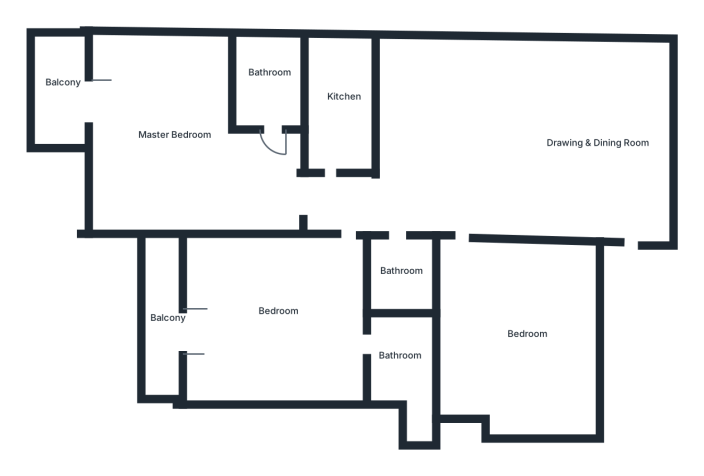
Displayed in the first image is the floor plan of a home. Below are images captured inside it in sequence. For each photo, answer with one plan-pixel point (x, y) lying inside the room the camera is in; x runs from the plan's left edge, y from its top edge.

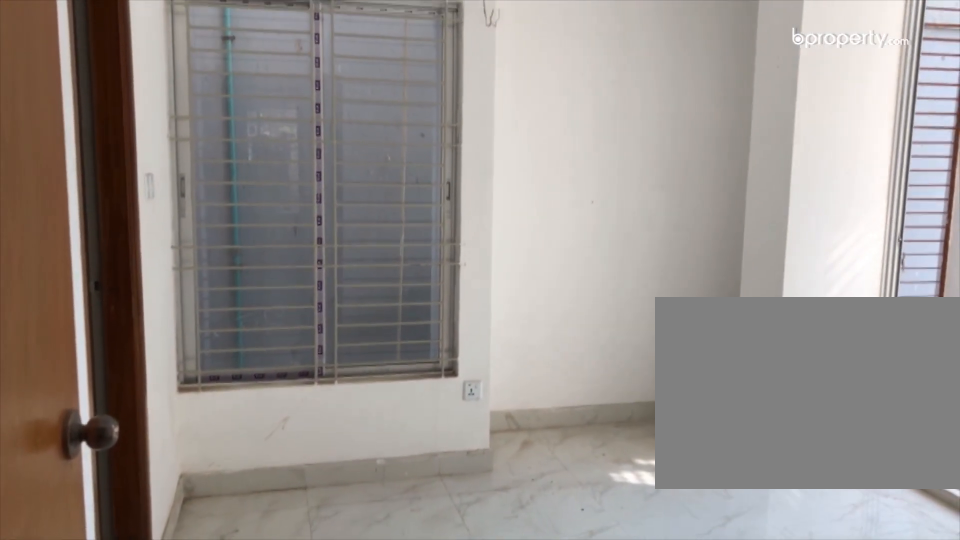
(271, 323)
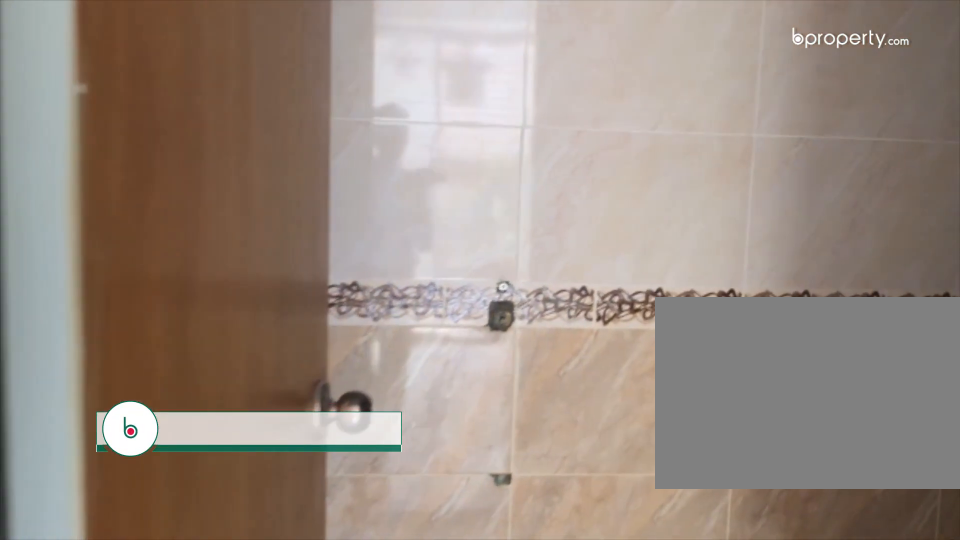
(400, 349)
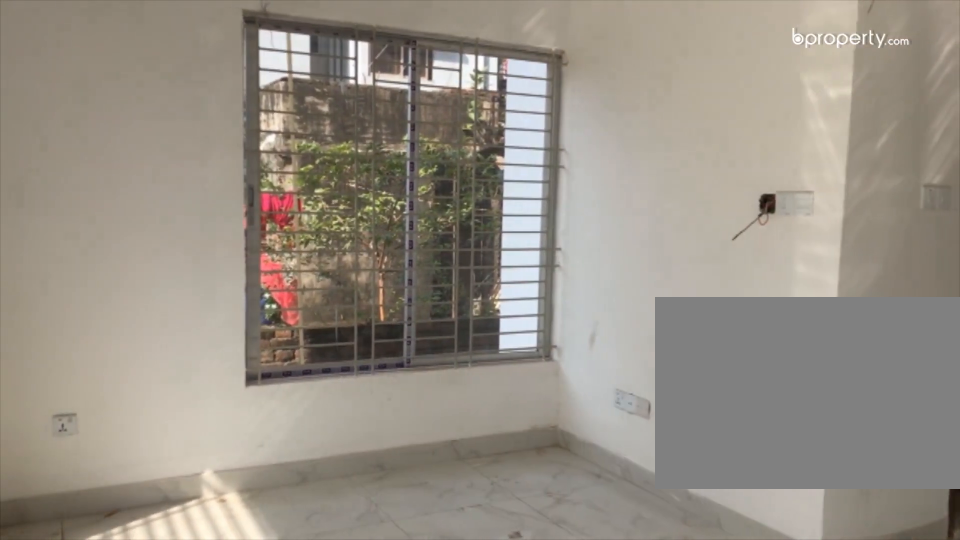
(190, 154)
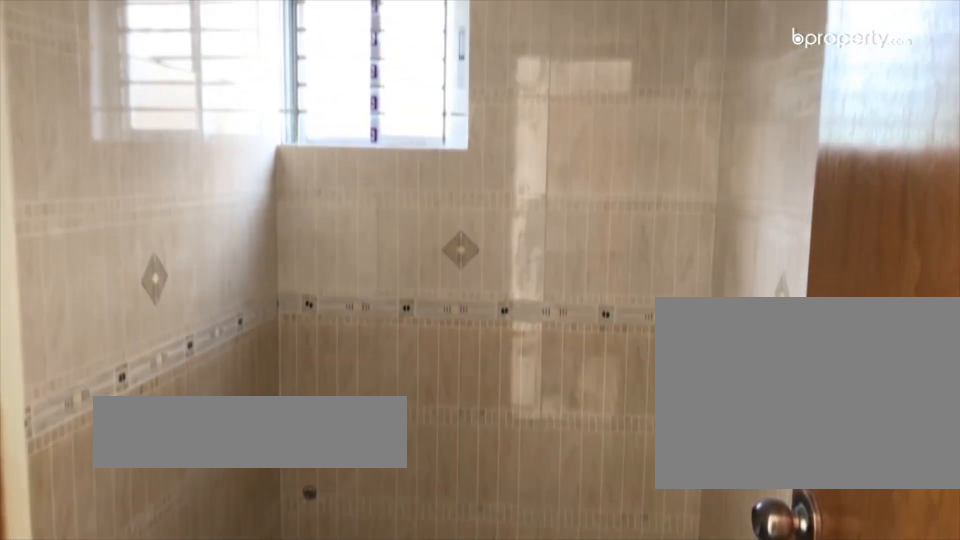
(268, 94)
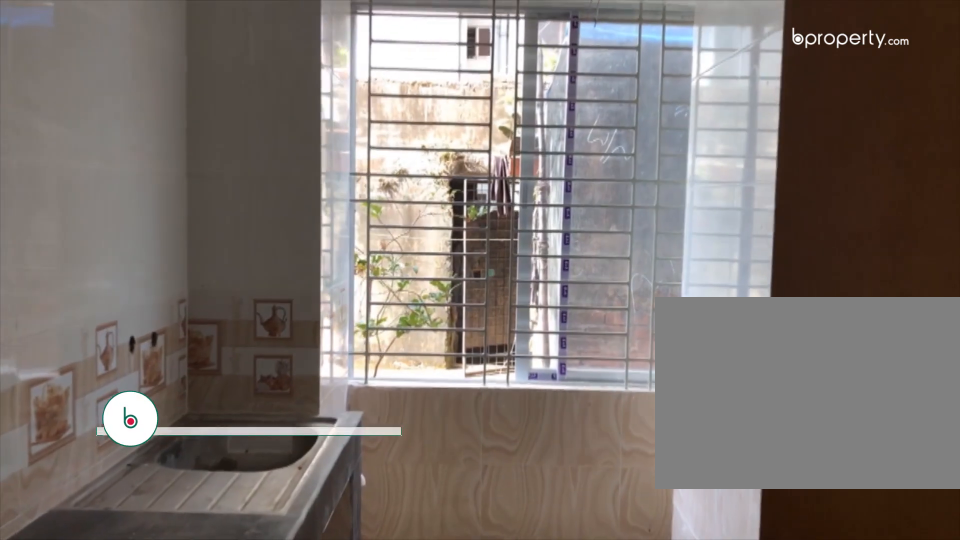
(336, 118)
